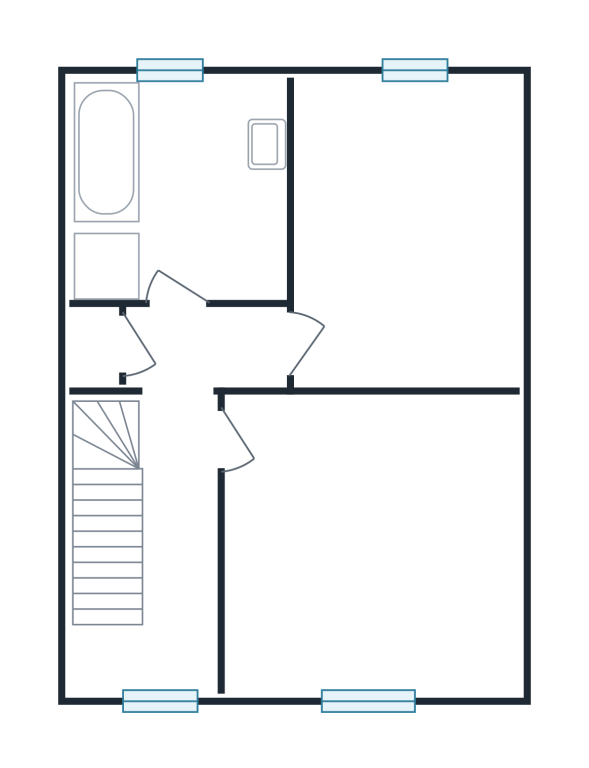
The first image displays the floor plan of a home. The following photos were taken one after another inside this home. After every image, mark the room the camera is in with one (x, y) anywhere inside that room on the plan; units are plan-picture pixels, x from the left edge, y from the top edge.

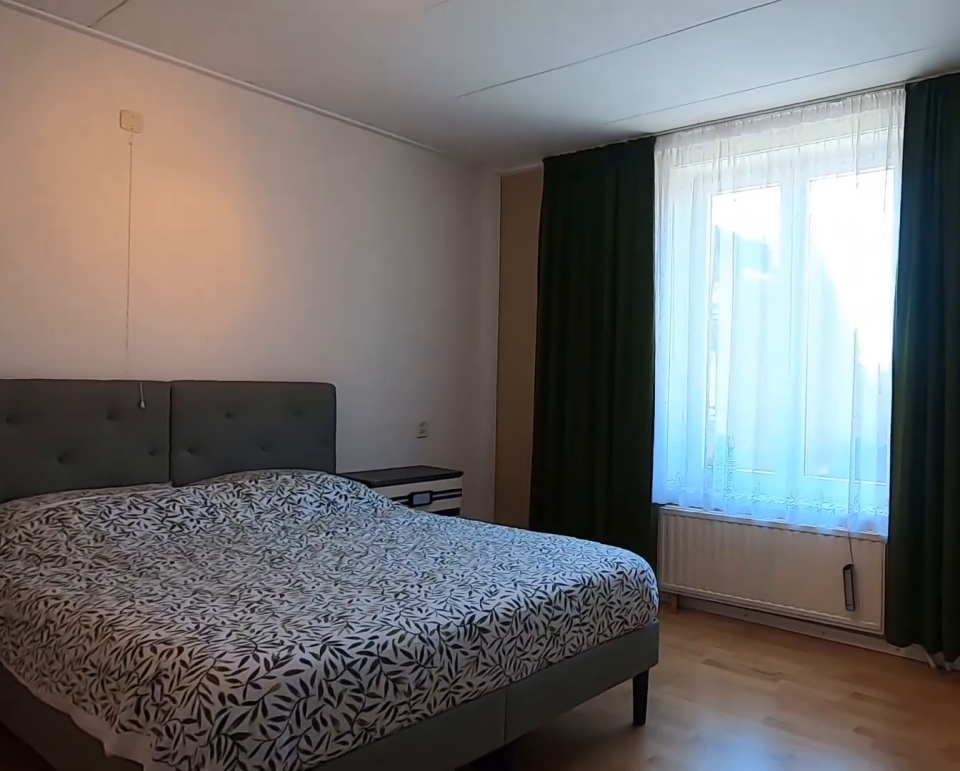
(370, 544)
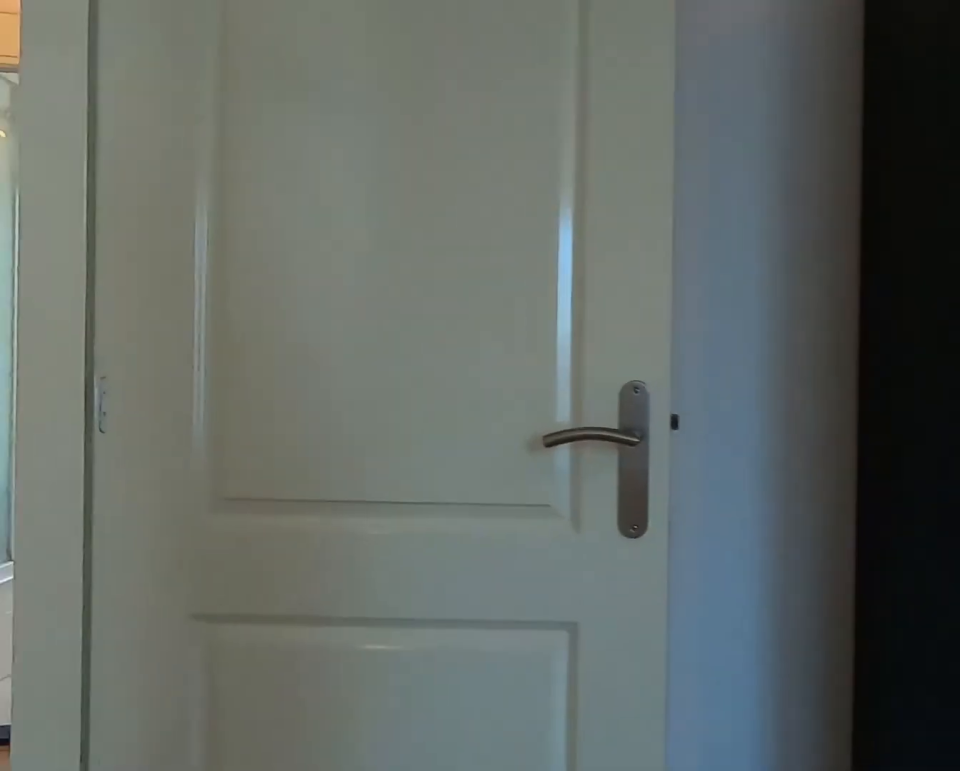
(370, 544)
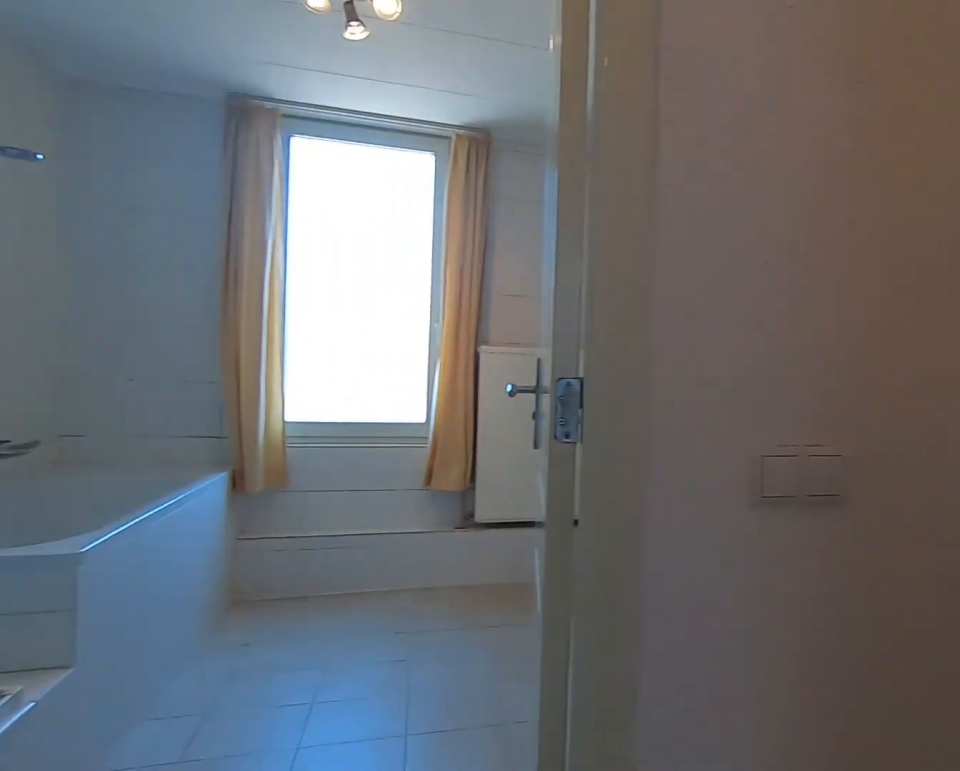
(179, 491)
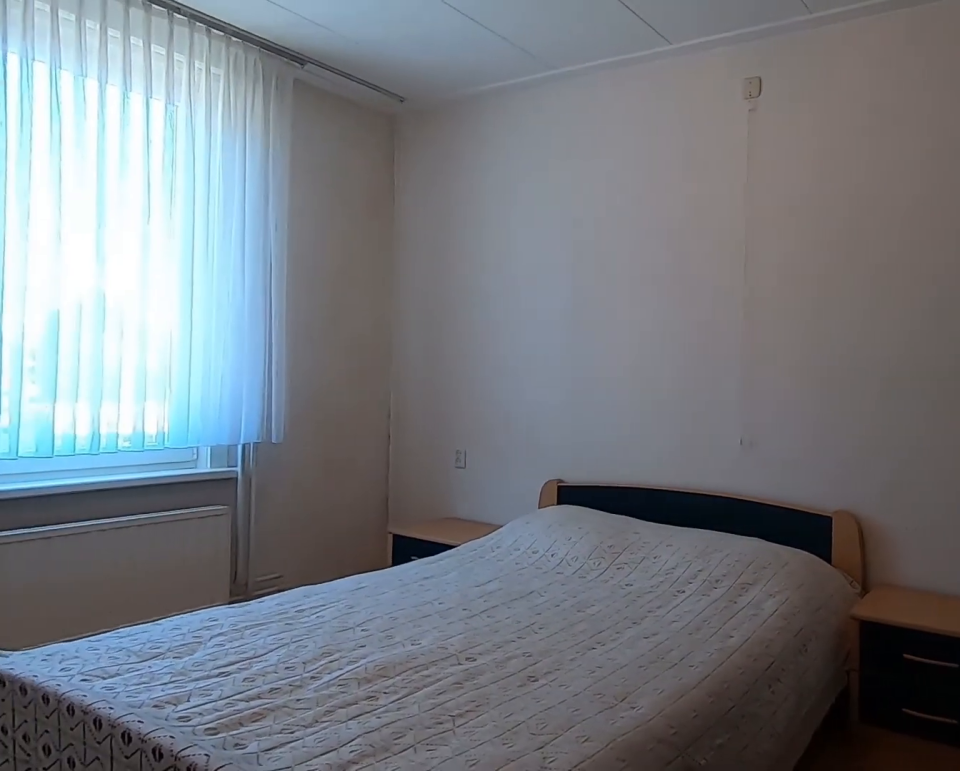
(404, 135)
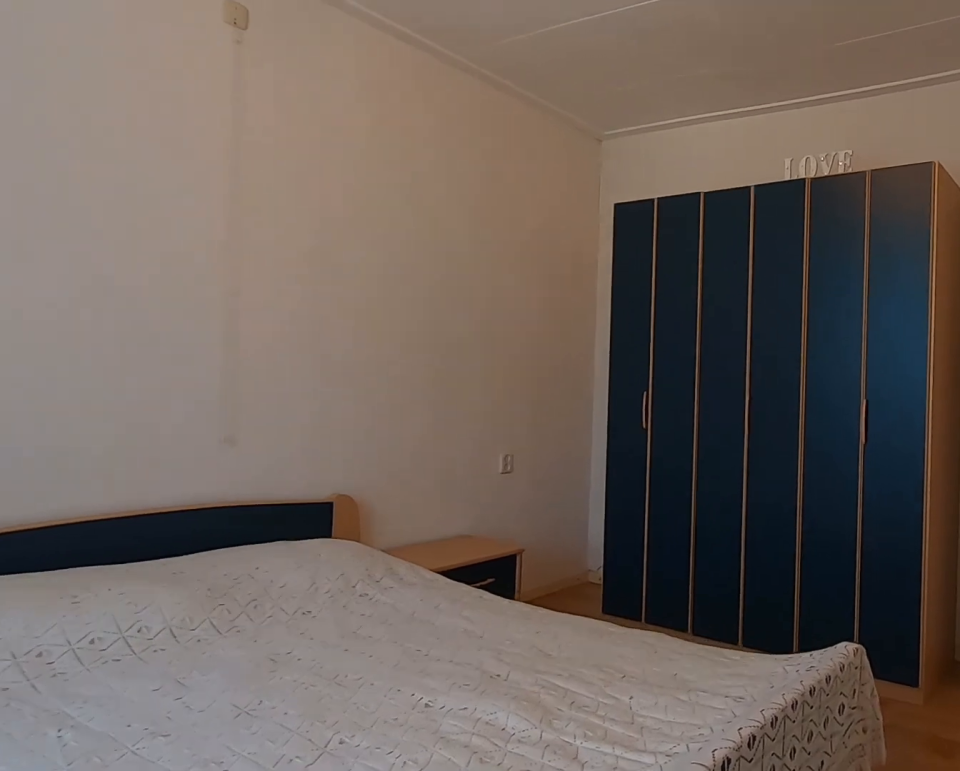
(404, 135)
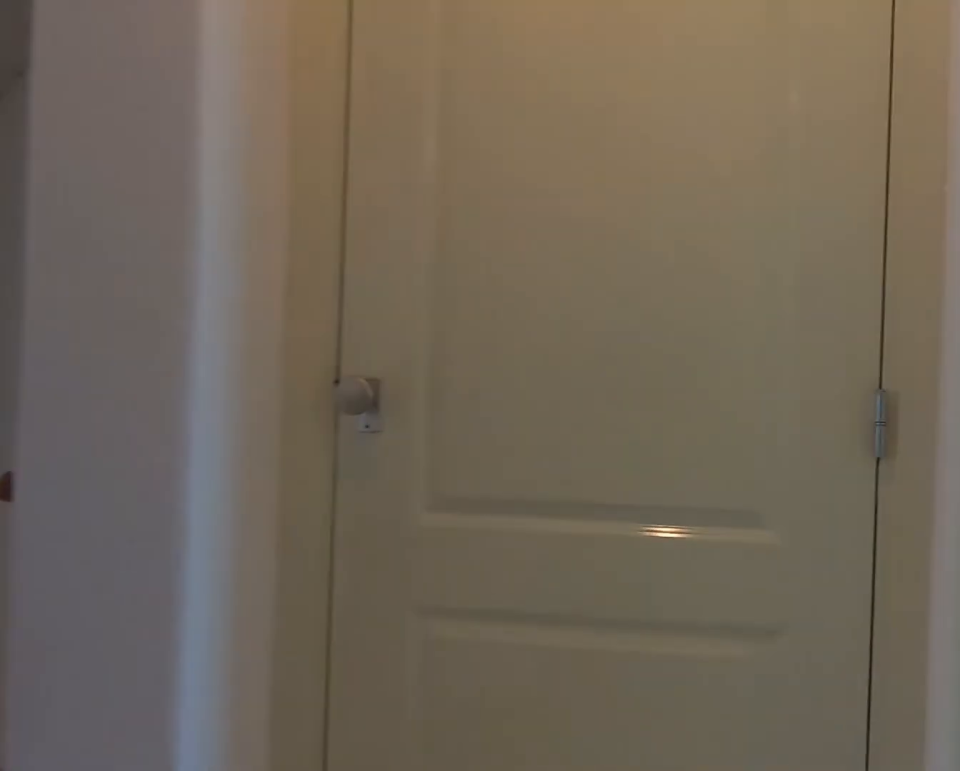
(179, 490)
